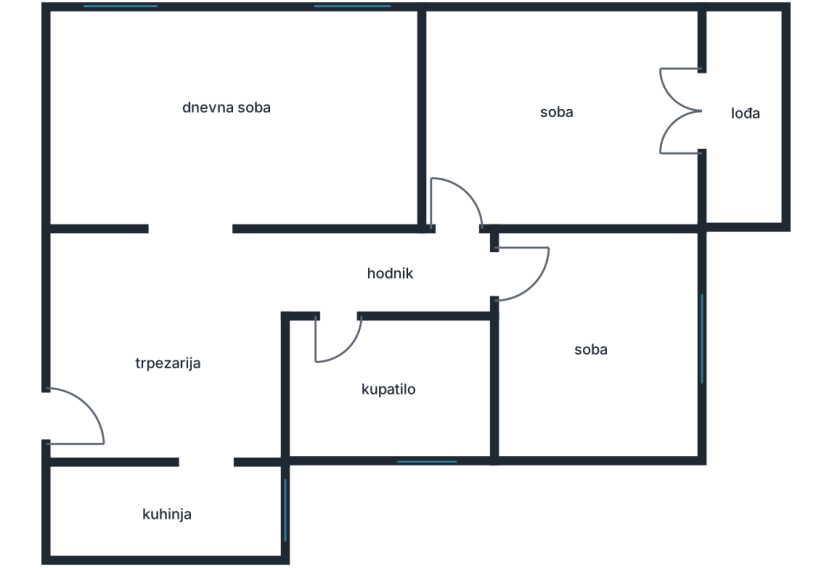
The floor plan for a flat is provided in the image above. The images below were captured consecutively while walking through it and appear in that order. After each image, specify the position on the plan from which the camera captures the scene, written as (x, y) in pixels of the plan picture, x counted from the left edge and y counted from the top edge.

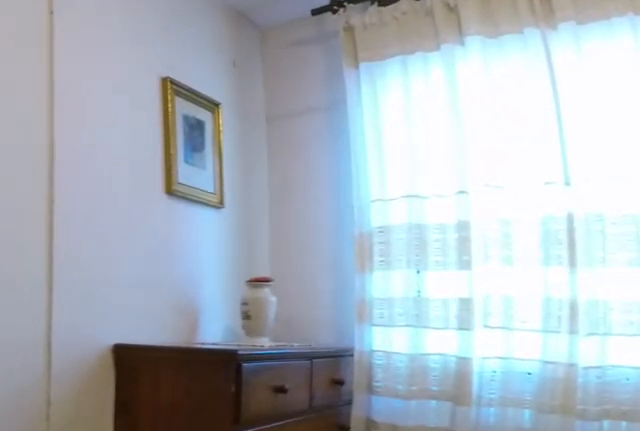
(522, 404)
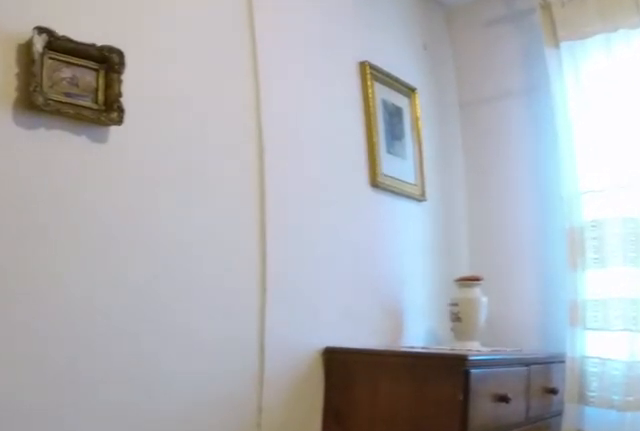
(529, 401)
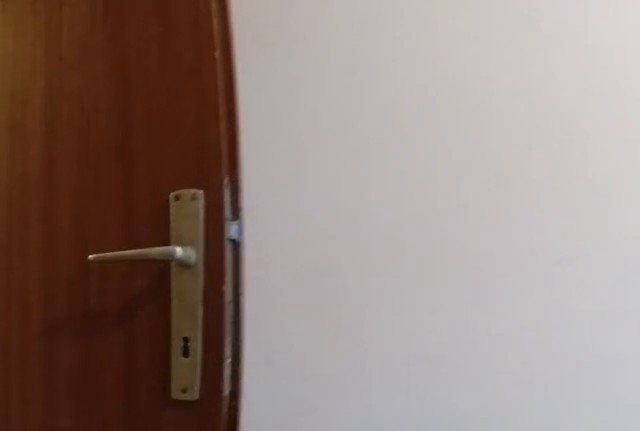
(550, 350)
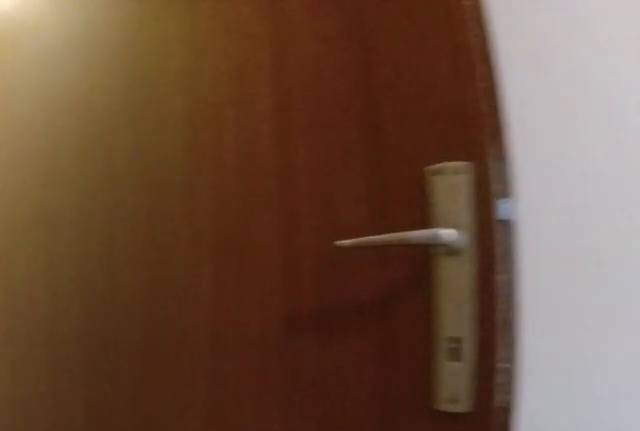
(555, 319)
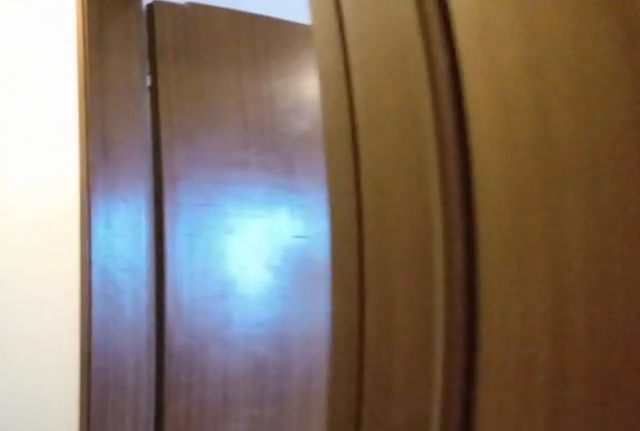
(533, 283)
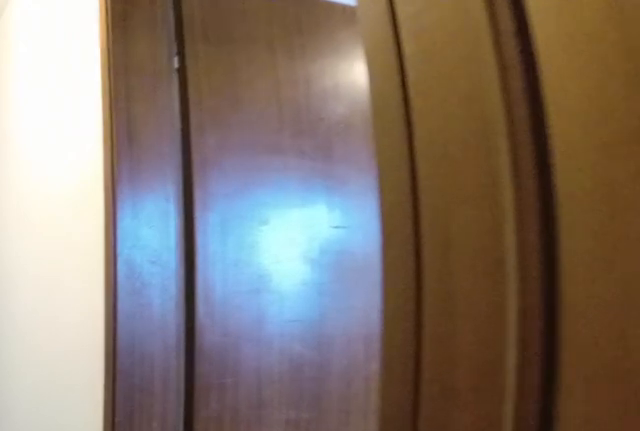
(526, 283)
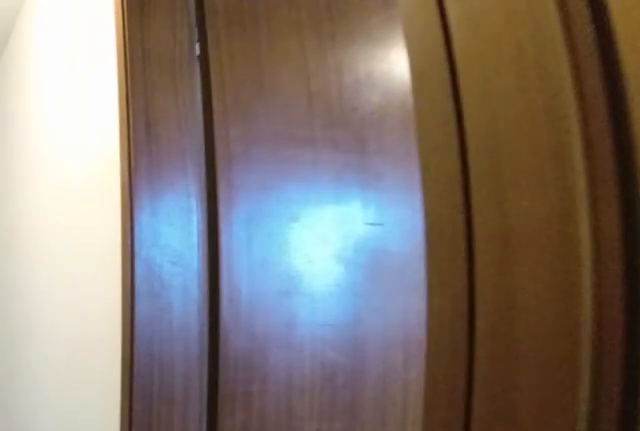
(518, 283)
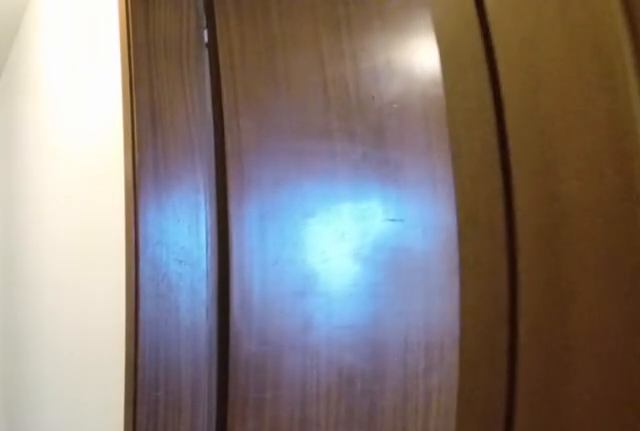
(509, 283)
